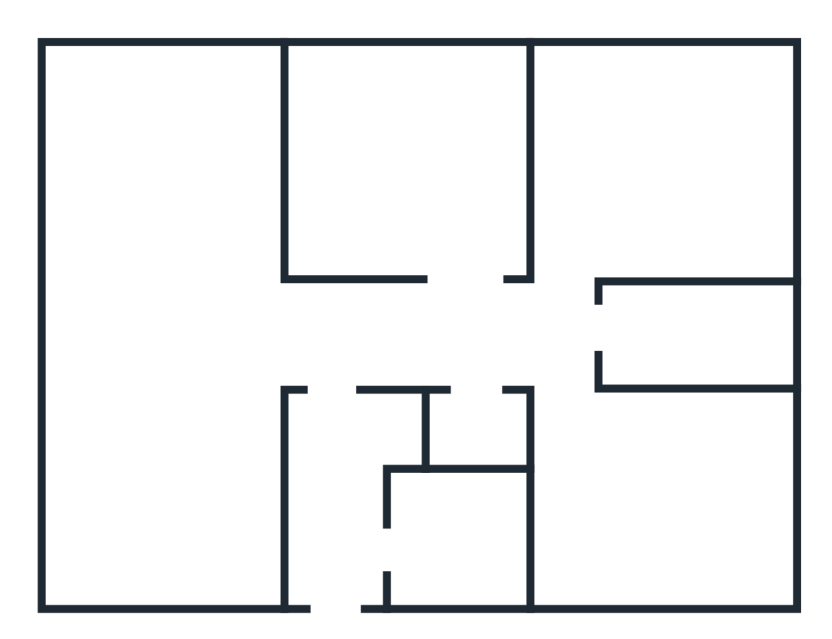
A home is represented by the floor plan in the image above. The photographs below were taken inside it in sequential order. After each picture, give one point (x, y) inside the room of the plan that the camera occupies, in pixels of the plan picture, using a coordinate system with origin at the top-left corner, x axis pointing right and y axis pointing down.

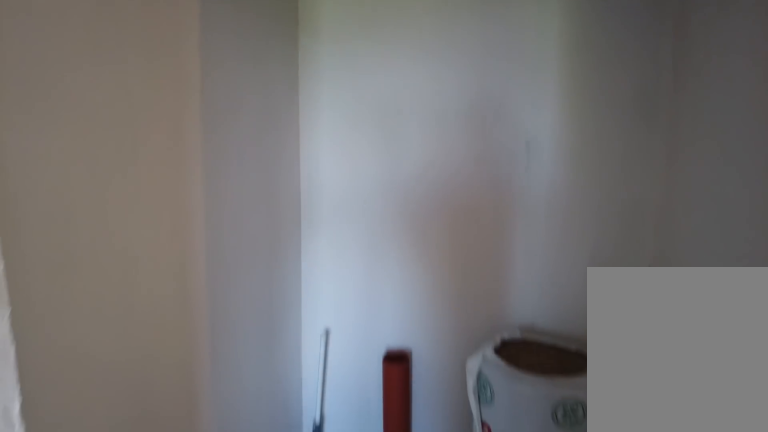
(488, 355)
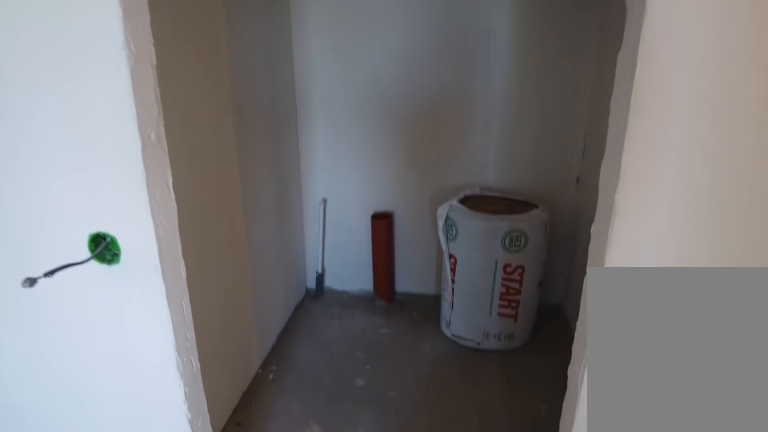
(488, 355)
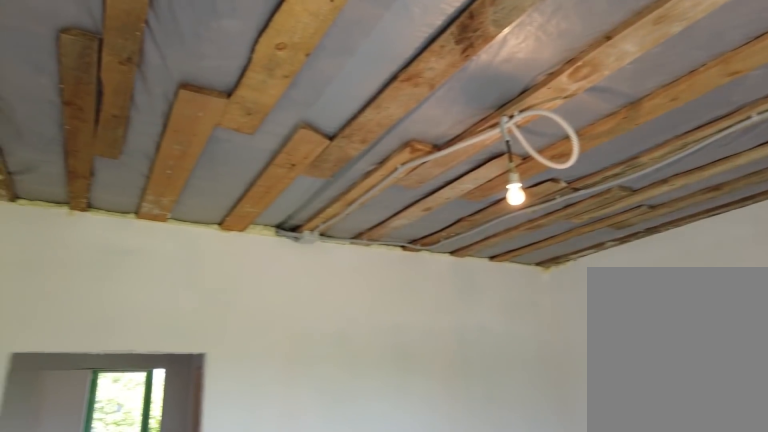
(607, 525)
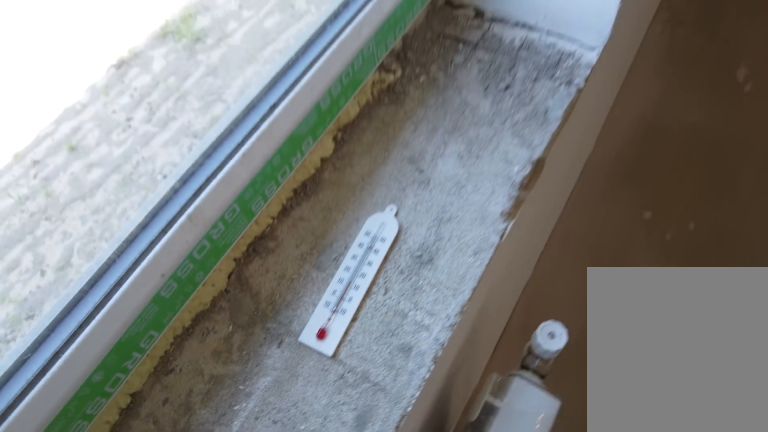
(584, 231)
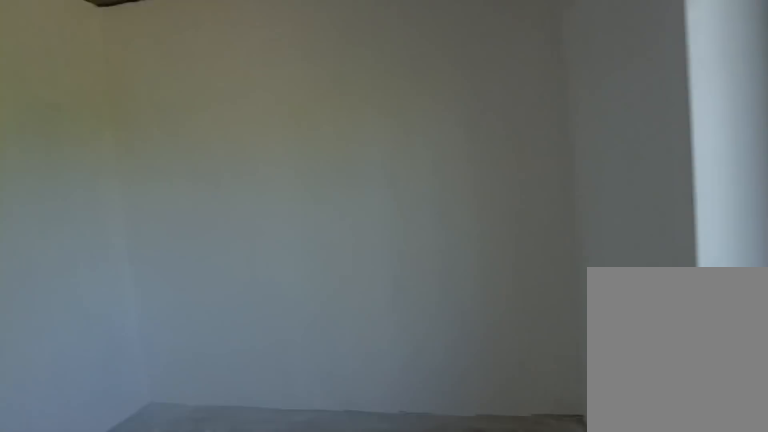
(464, 238)
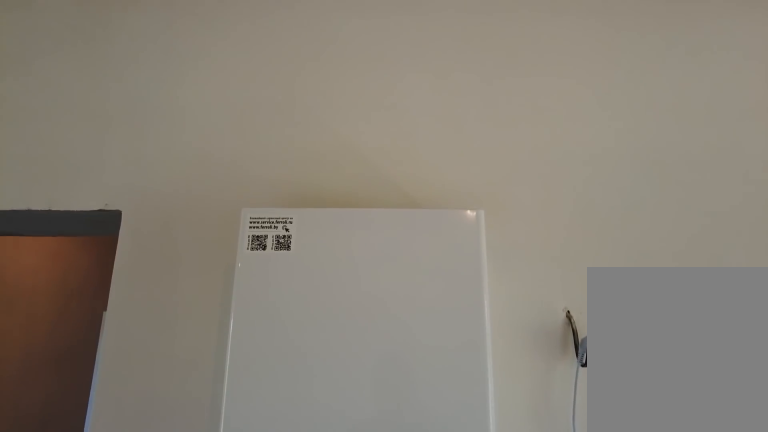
(185, 347)
